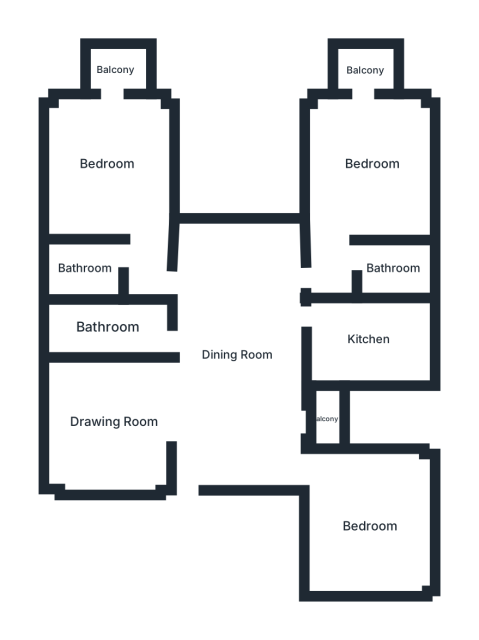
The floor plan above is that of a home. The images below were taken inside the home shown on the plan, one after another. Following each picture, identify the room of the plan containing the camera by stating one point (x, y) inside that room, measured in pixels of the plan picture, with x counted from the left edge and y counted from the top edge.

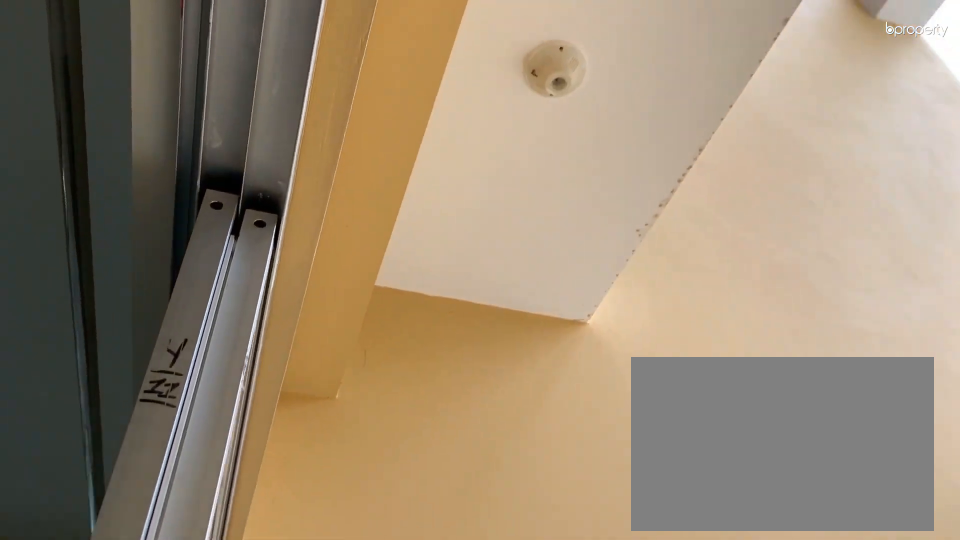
(323, 420)
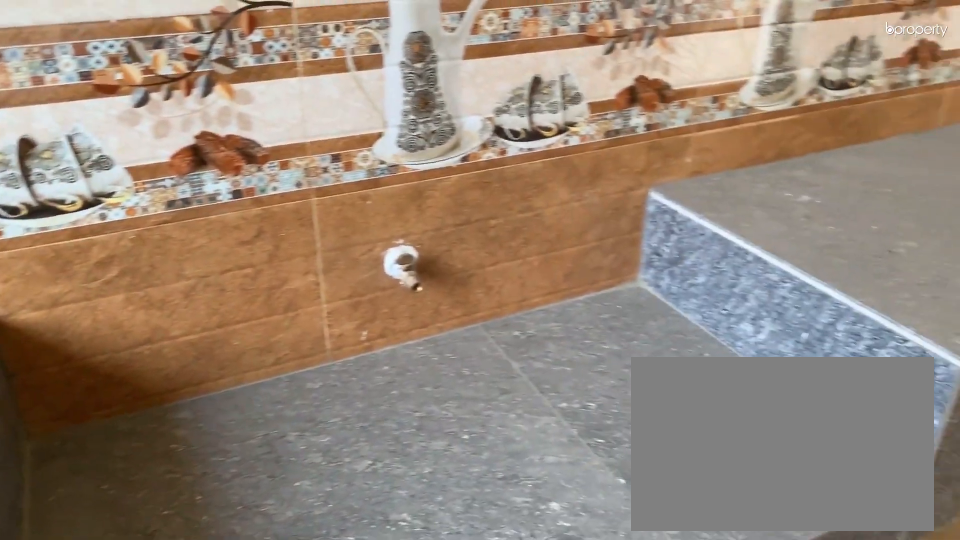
(363, 339)
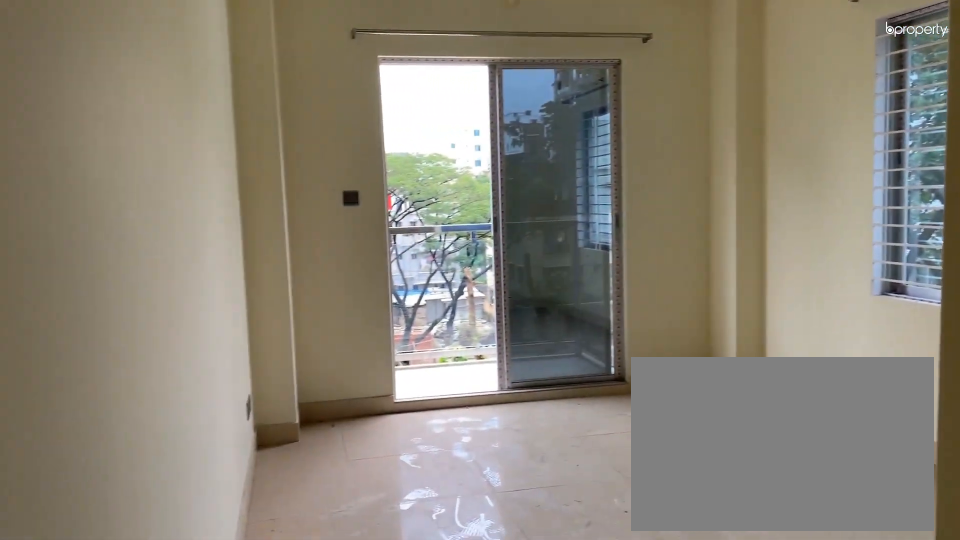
(369, 165)
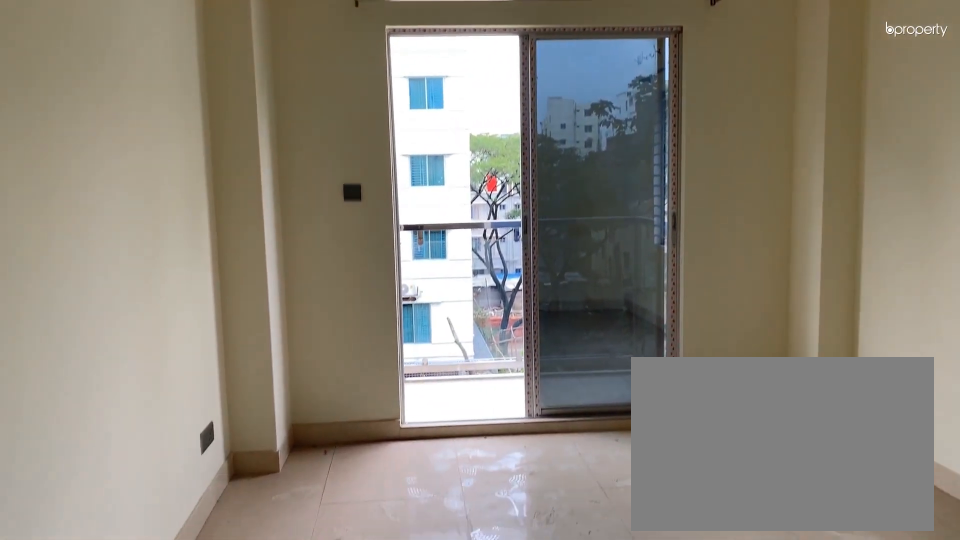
(369, 165)
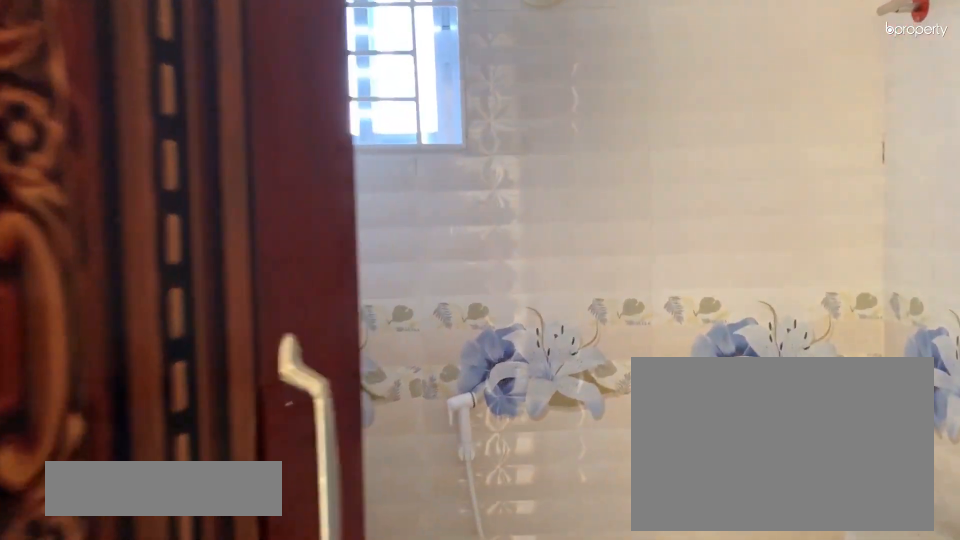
(393, 270)
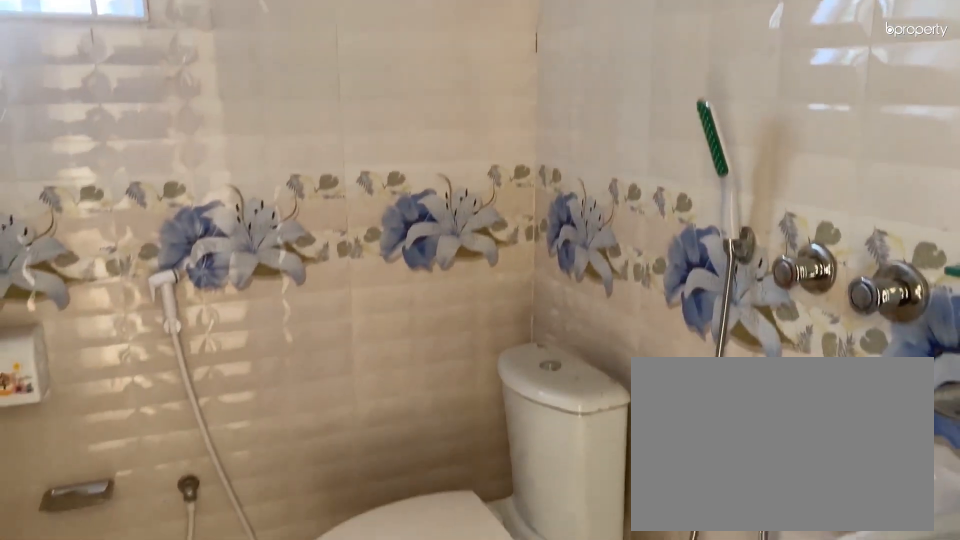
(393, 270)
